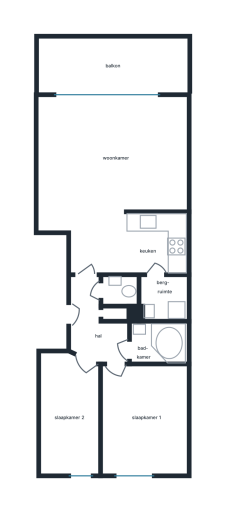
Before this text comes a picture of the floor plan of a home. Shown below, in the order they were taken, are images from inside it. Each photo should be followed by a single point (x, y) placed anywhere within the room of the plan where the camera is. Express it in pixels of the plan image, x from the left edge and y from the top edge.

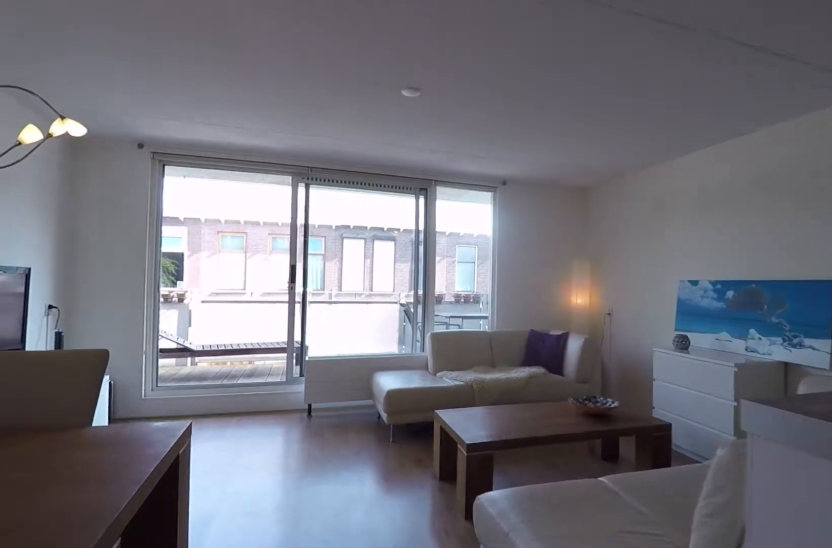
(121, 240)
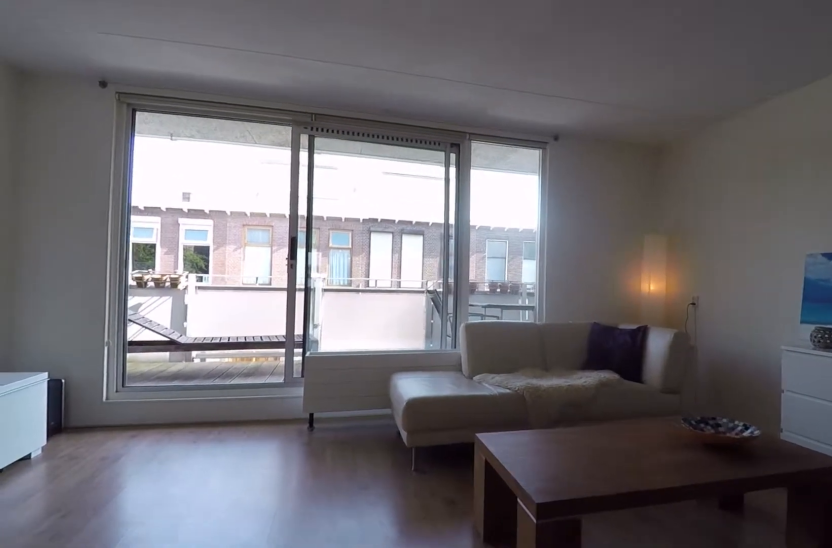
(113, 154)
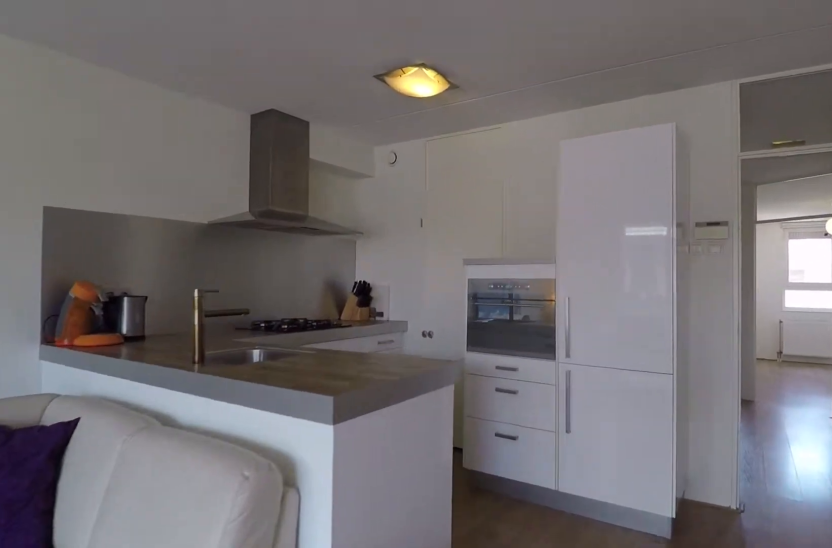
(113, 154)
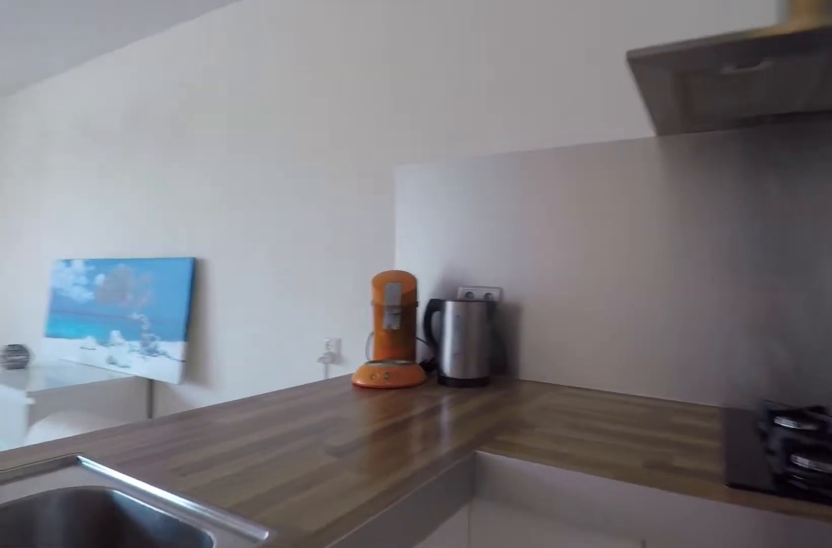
(122, 240)
